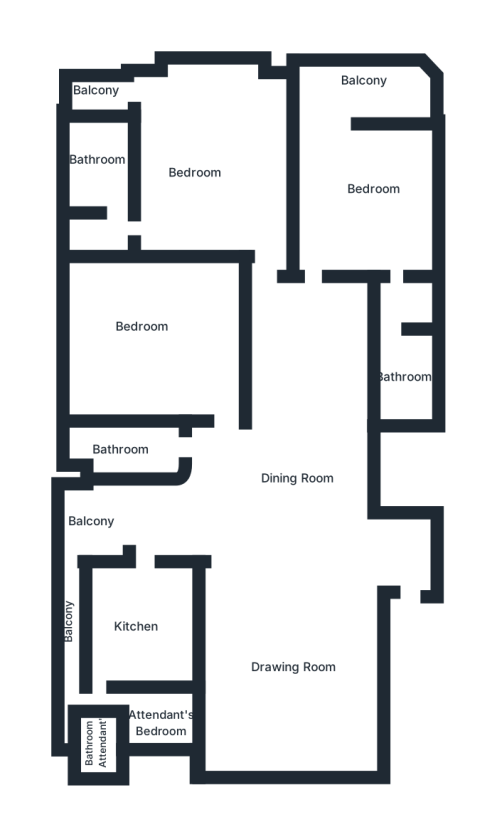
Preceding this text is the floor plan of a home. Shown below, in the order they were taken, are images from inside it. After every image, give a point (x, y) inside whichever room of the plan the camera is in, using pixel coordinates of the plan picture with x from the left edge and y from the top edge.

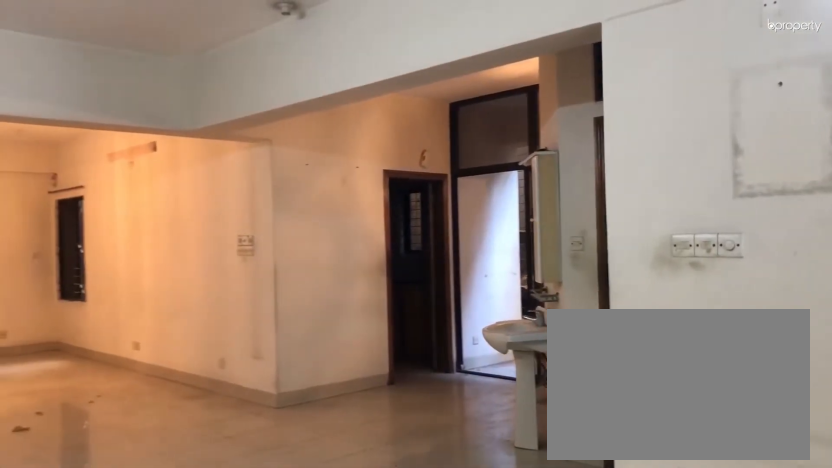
(287, 496)
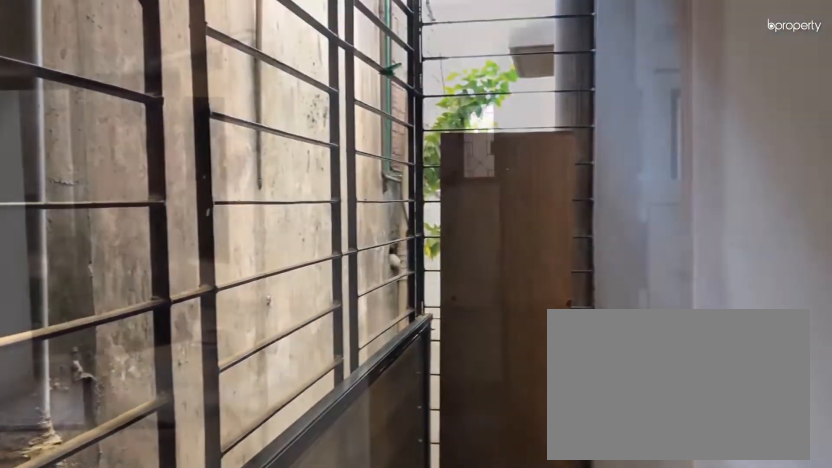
(105, 526)
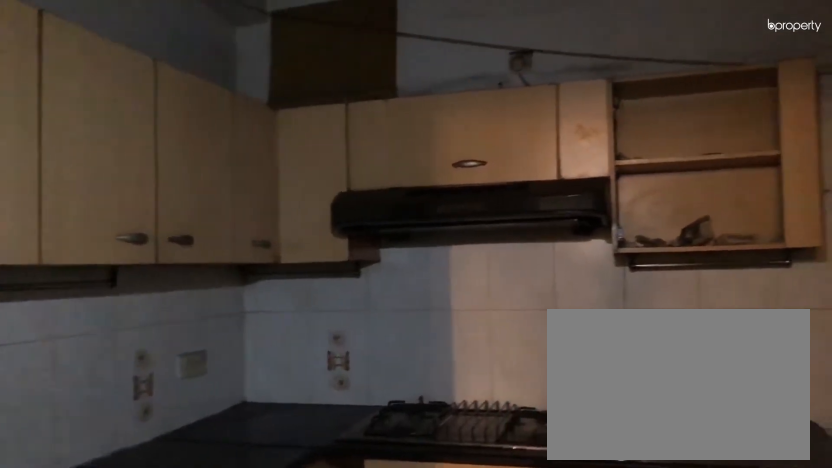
(139, 627)
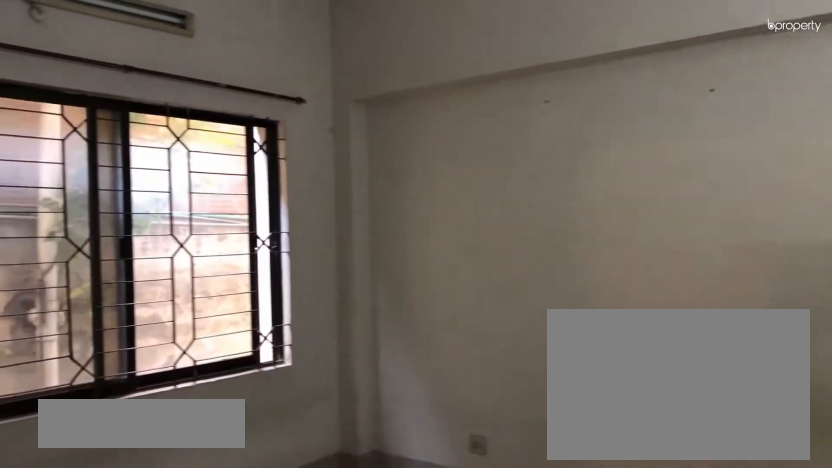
(150, 344)
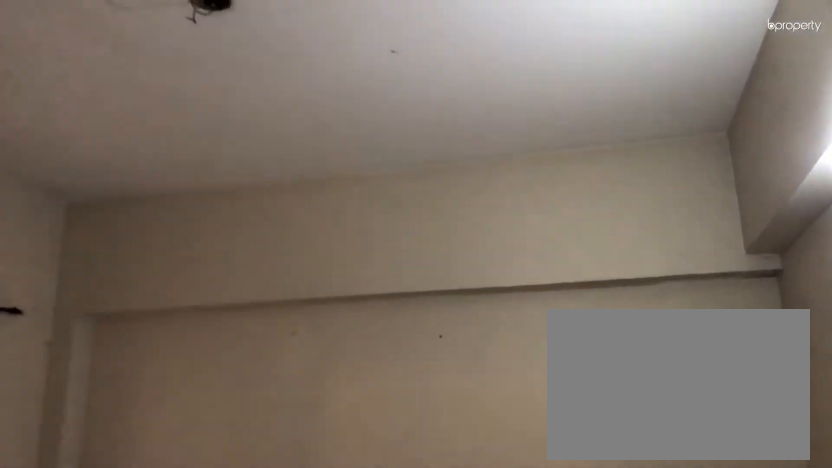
(162, 353)
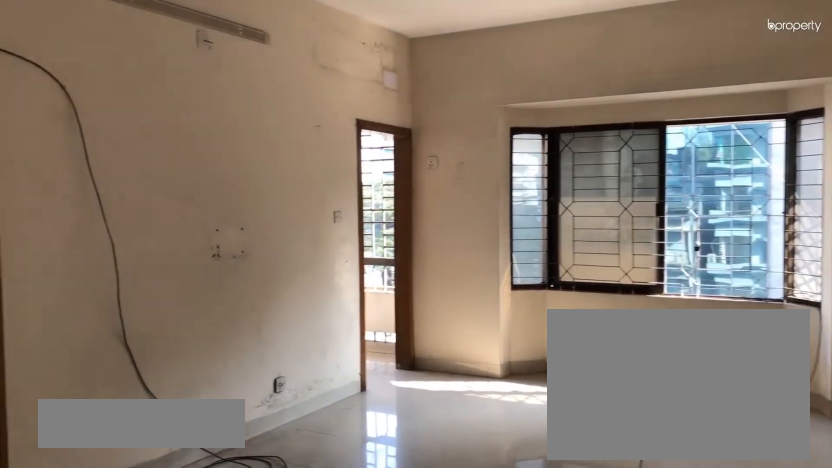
(169, 116)
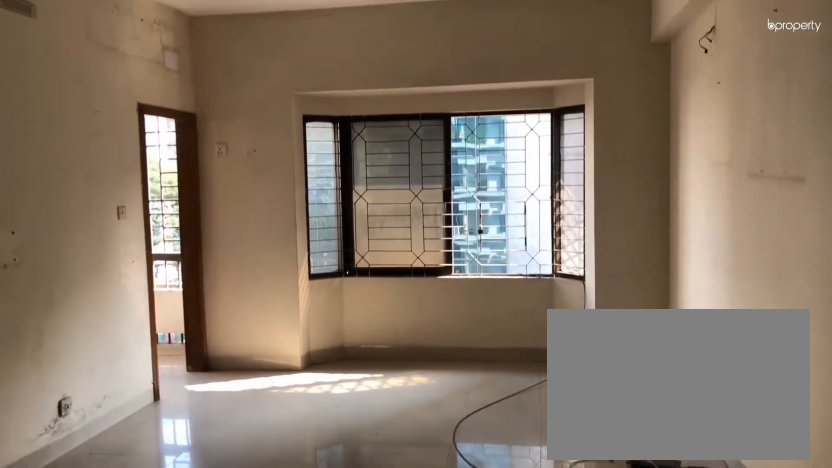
(169, 116)
